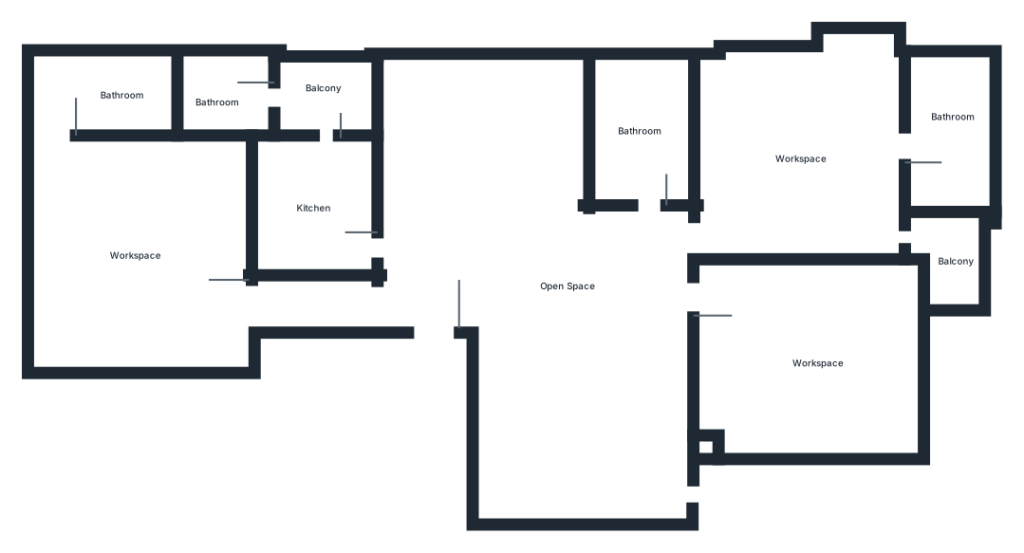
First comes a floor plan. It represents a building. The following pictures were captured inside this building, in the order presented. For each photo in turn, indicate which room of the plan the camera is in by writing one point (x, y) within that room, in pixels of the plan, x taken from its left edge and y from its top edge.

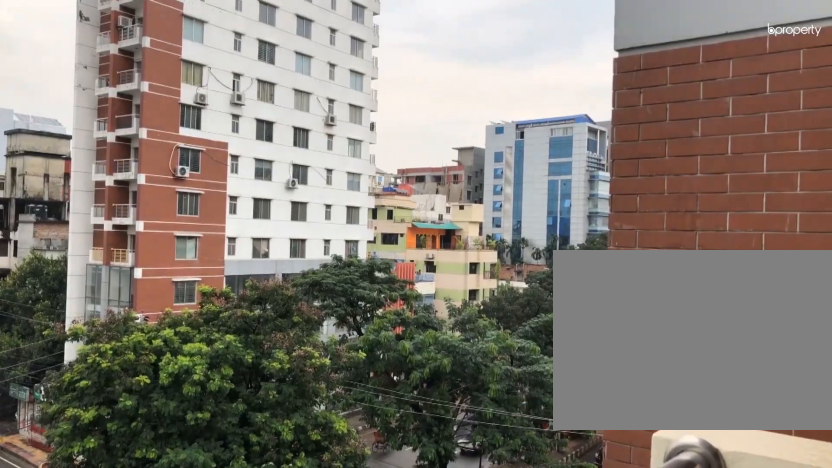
(956, 260)
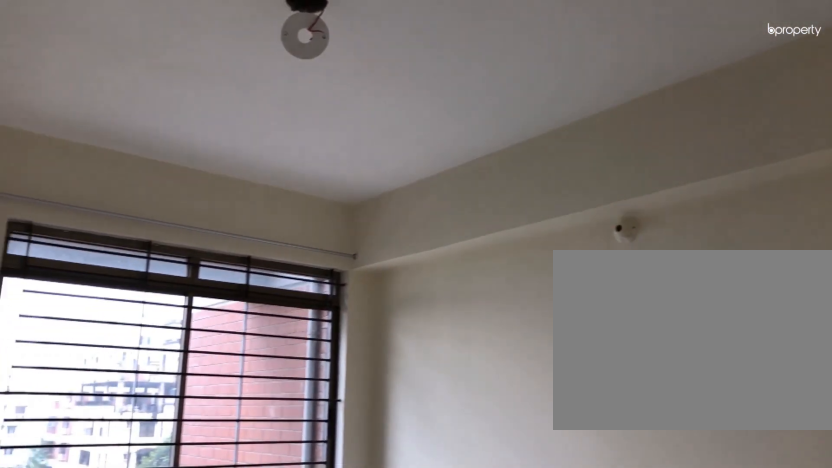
(822, 360)
